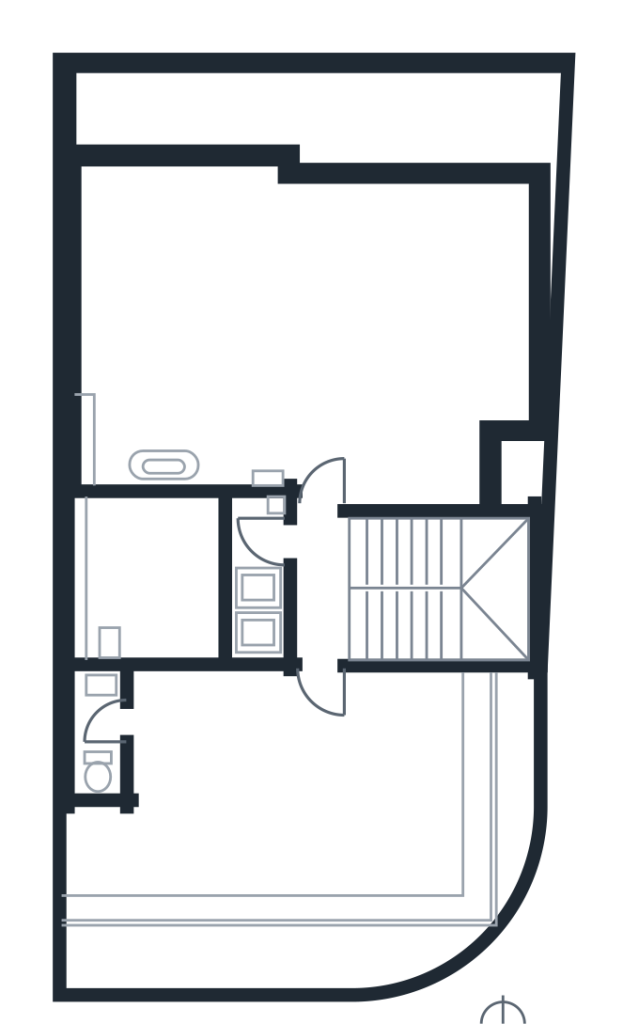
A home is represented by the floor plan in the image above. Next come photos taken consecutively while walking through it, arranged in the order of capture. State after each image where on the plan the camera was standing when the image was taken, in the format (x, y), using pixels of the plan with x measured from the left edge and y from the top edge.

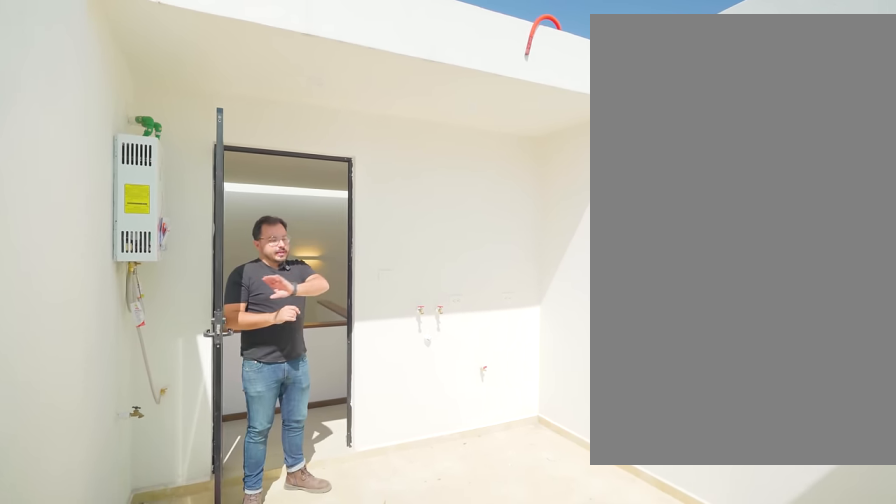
(118, 536)
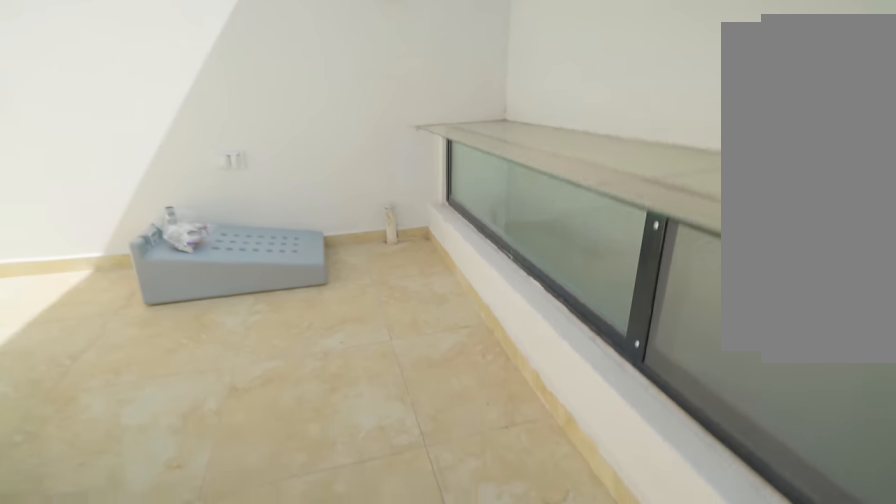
(120, 535)
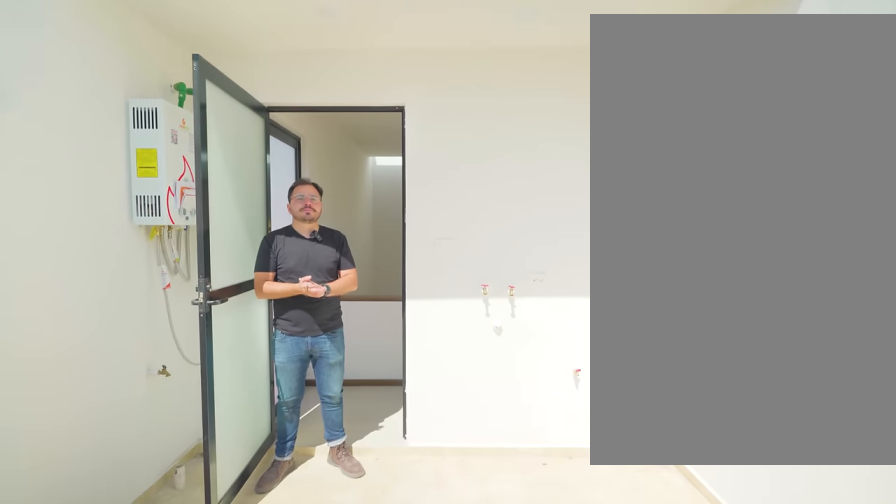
(116, 536)
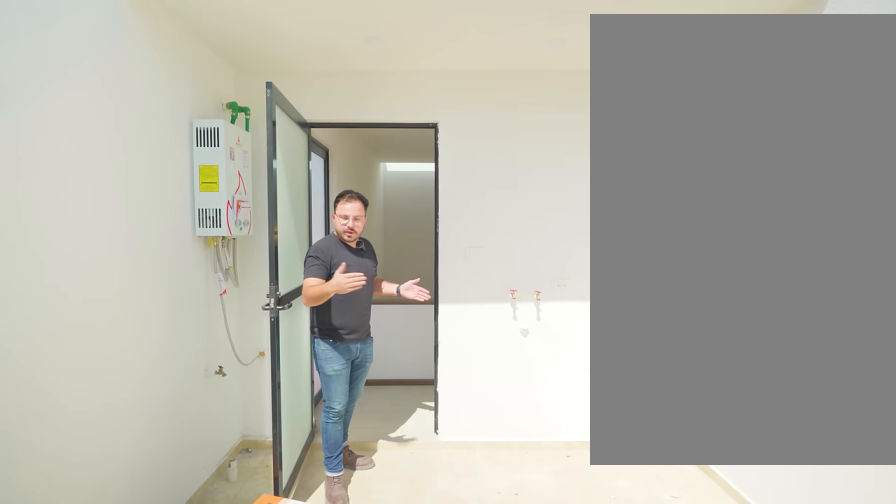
(116, 549)
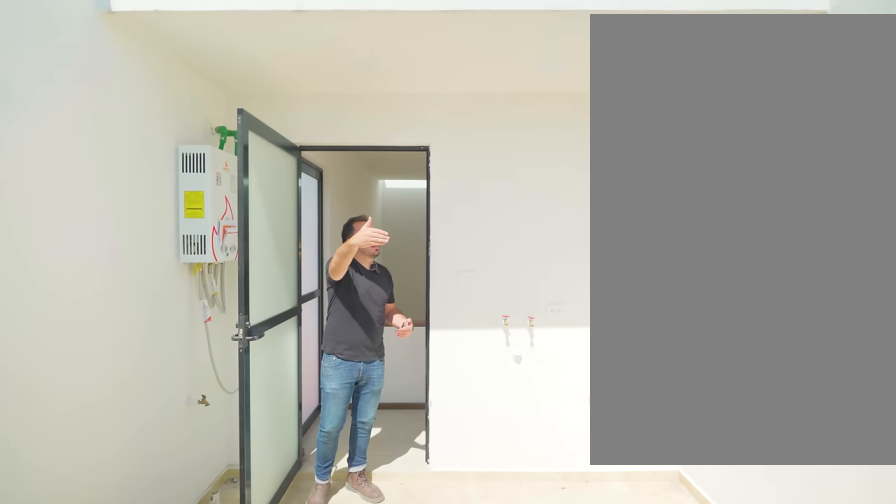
(116, 549)
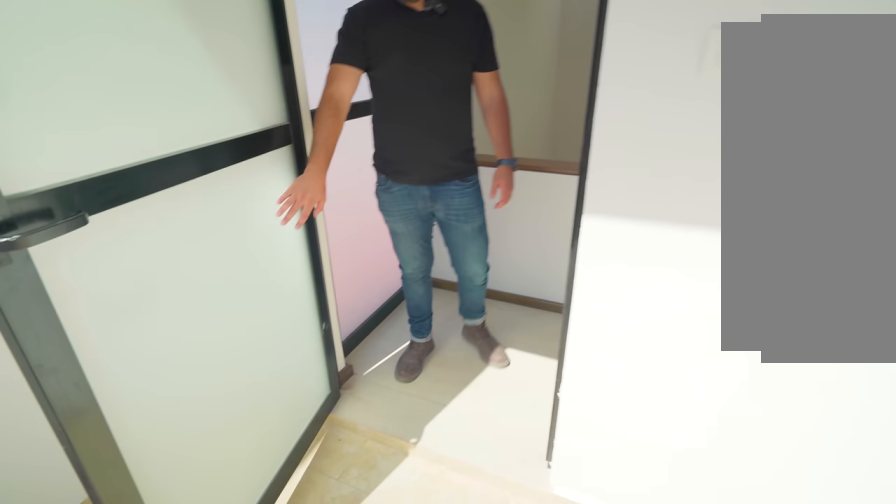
(172, 554)
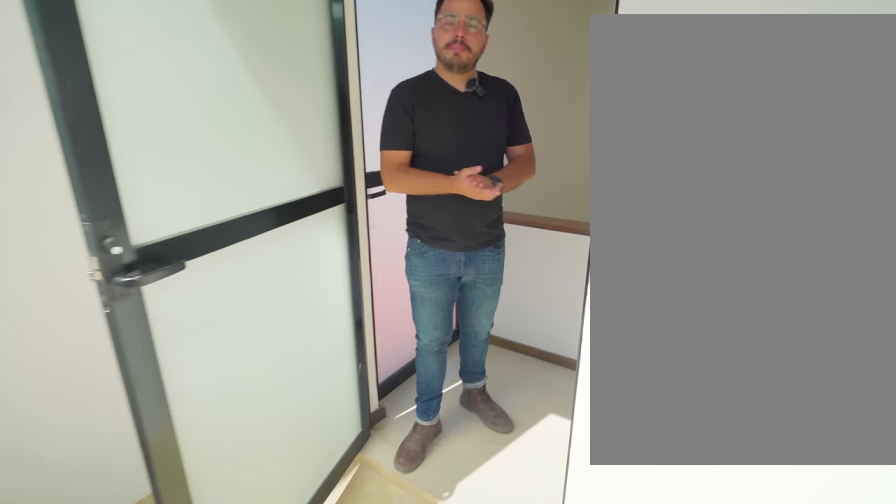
(179, 554)
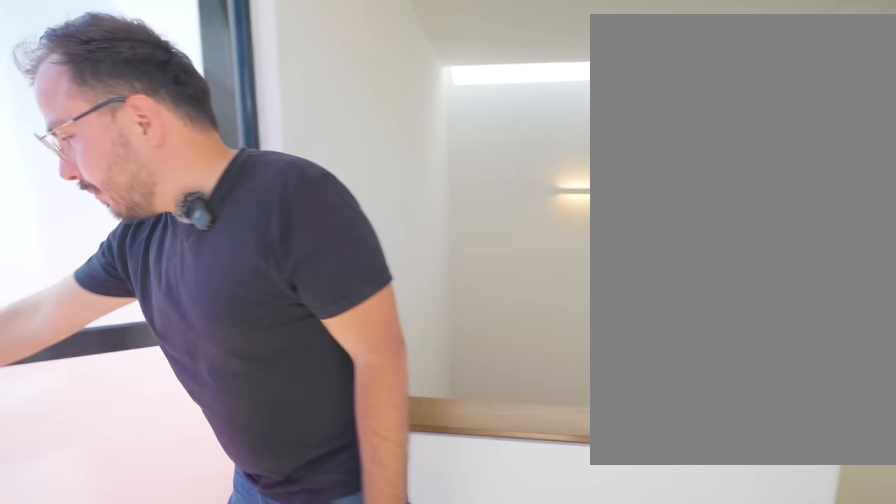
(313, 545)
